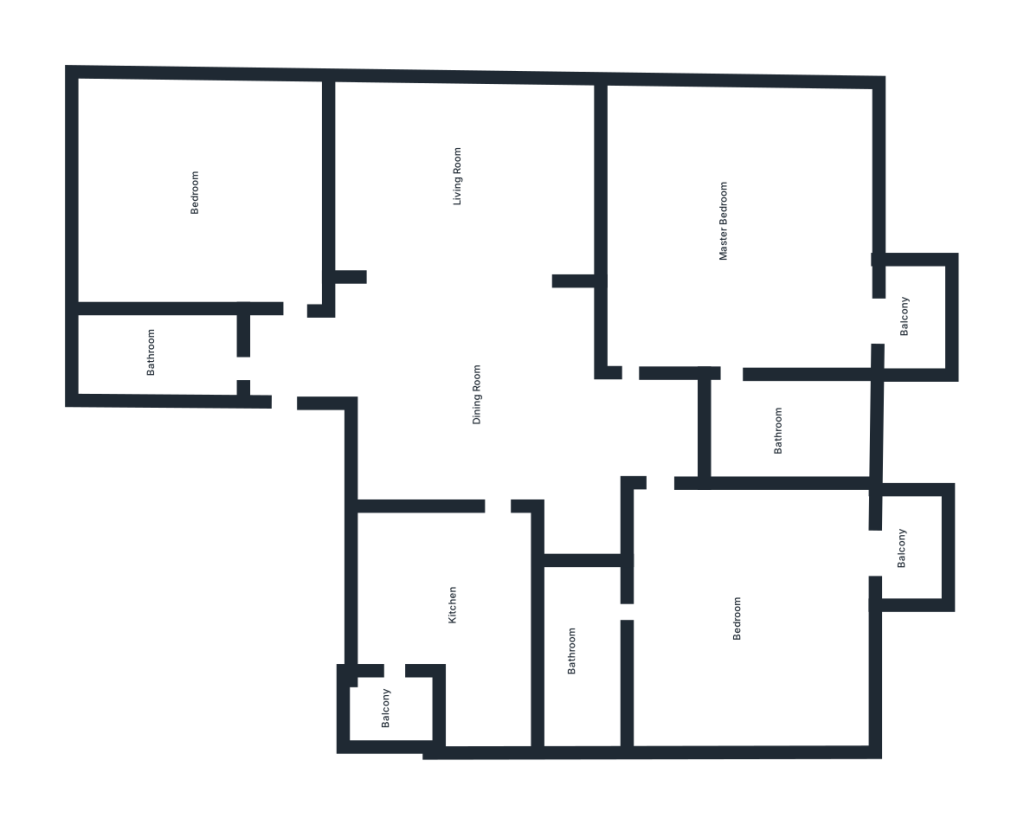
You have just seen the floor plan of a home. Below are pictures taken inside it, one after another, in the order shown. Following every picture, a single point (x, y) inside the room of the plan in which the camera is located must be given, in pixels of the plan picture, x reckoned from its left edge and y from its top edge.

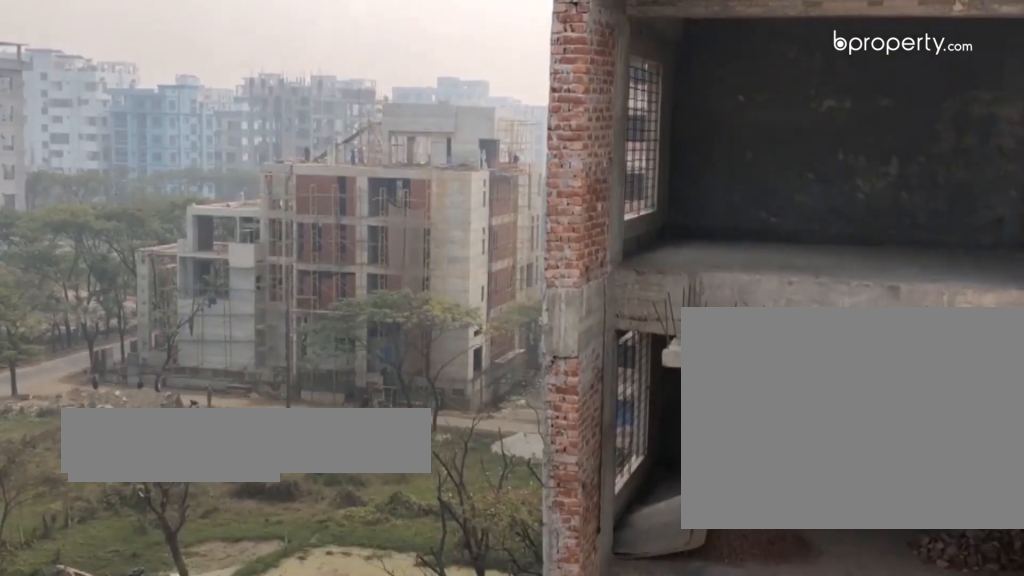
(905, 316)
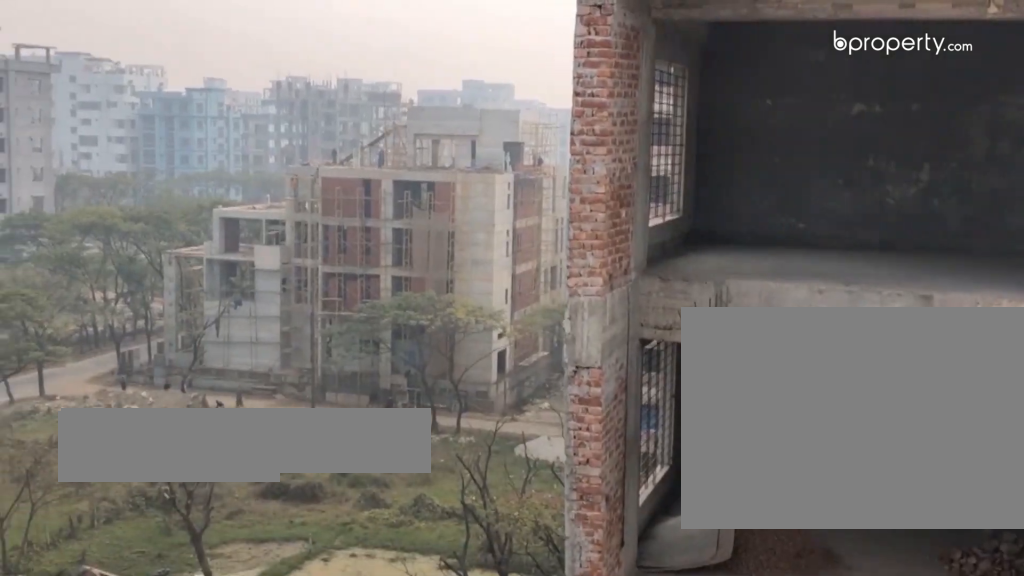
(905, 316)
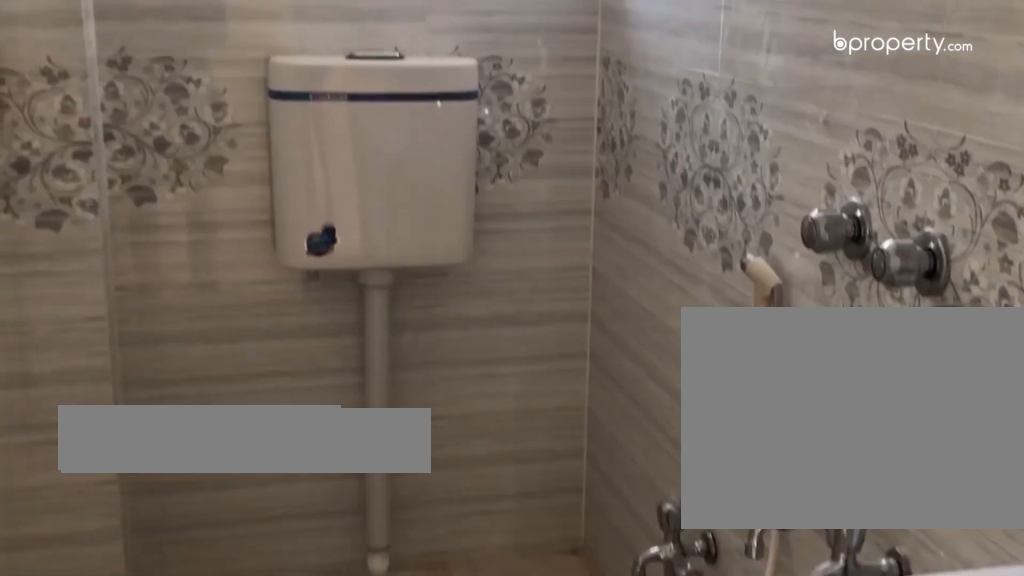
(163, 345)
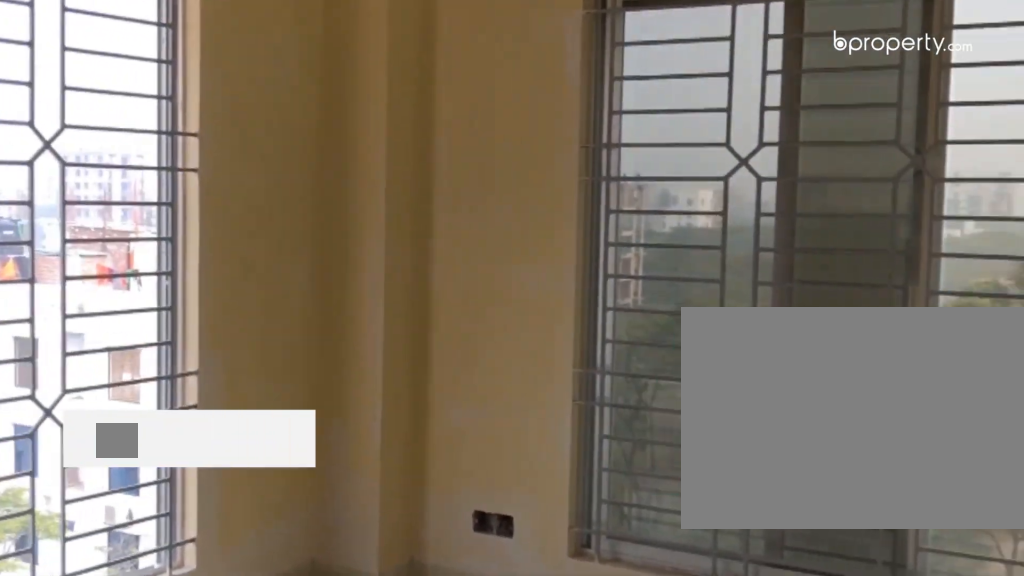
(231, 202)
